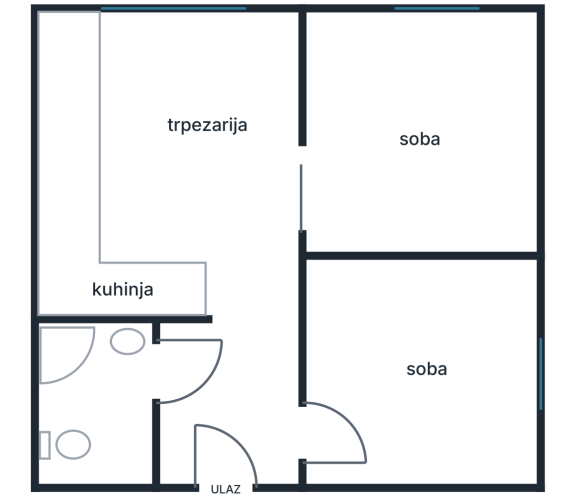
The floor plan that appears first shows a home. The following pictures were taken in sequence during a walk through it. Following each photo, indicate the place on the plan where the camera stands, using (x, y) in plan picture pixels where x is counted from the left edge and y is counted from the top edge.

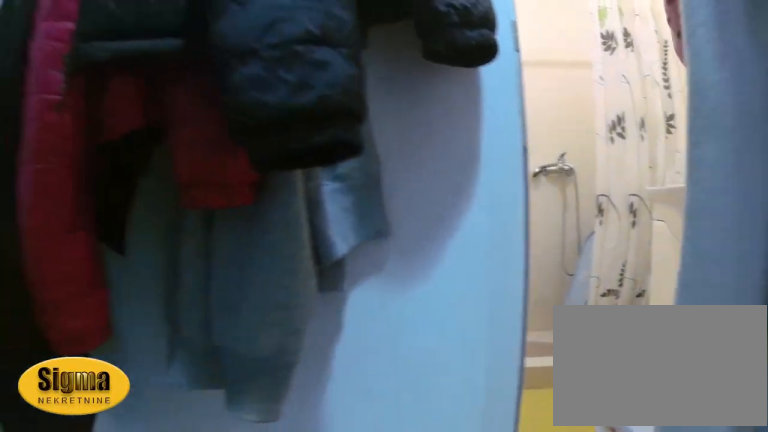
(238, 367)
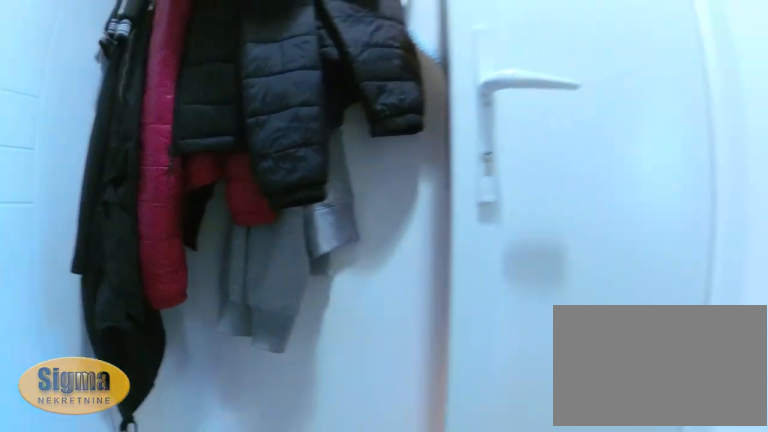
(251, 379)
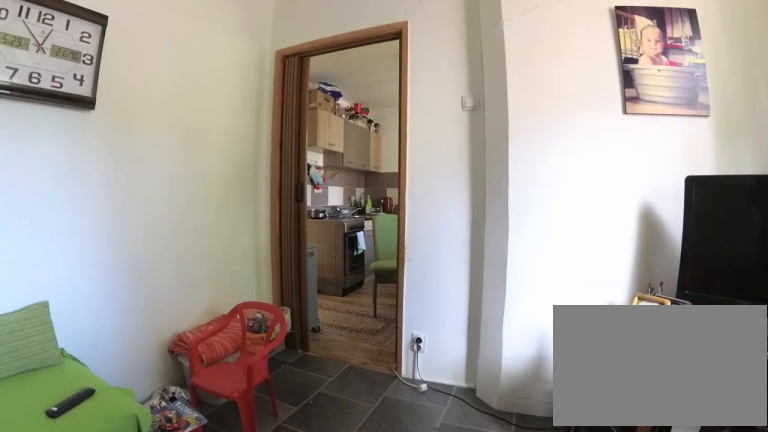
(446, 127)
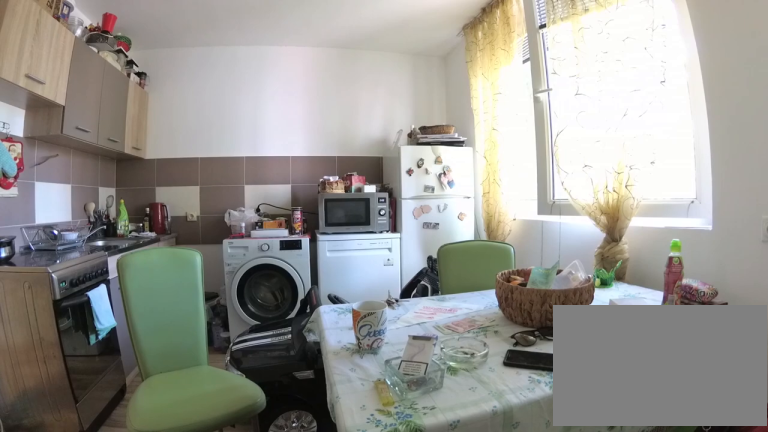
(314, 190)
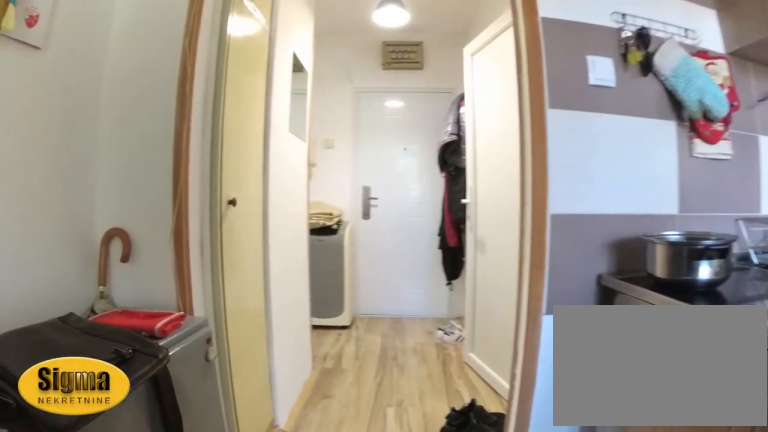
(252, 204)
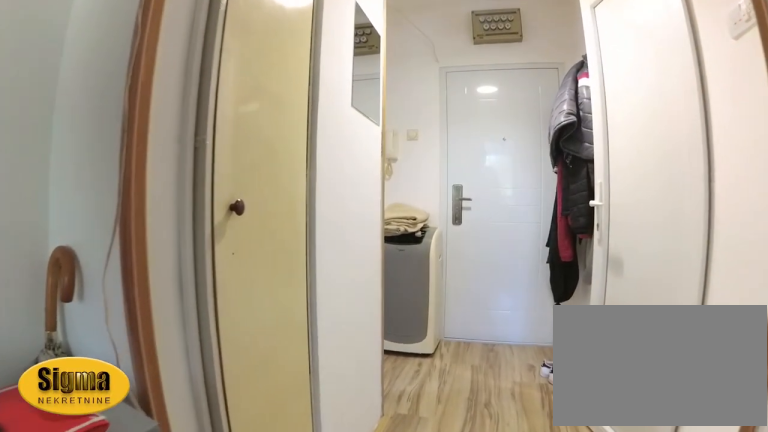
(251, 247)
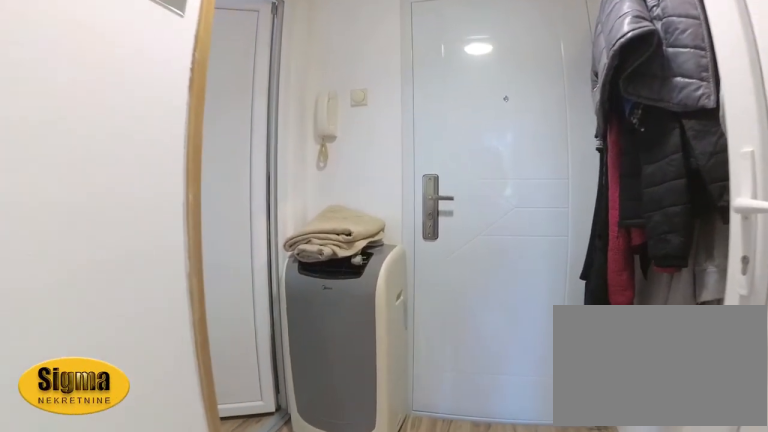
(231, 352)
